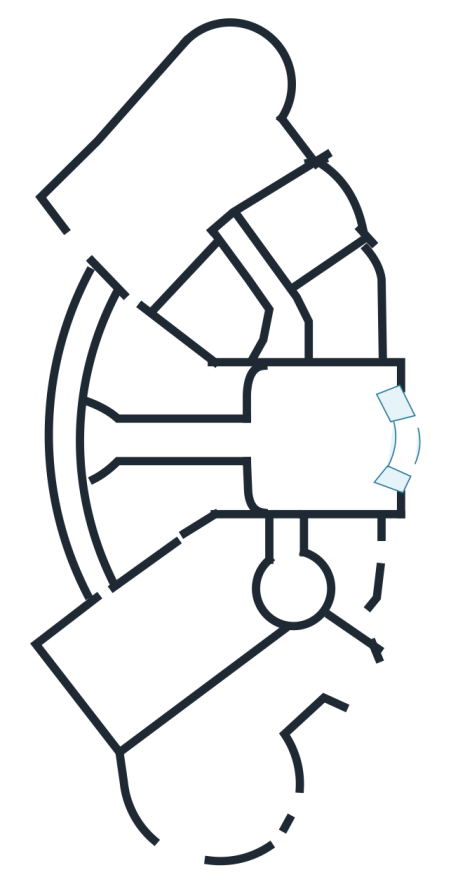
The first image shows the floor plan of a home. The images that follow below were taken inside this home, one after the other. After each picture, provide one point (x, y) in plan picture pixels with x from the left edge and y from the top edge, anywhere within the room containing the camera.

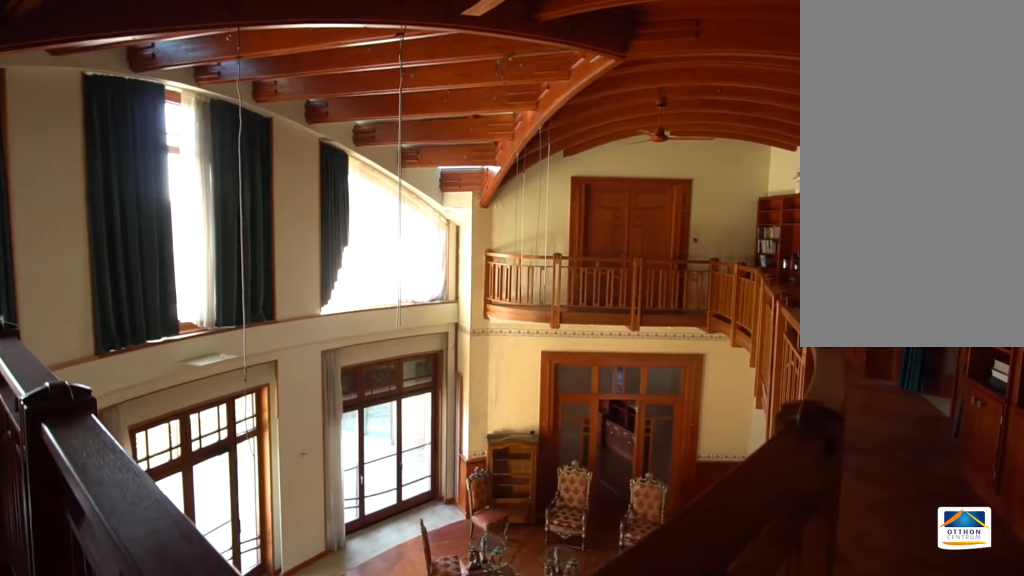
(203, 444)
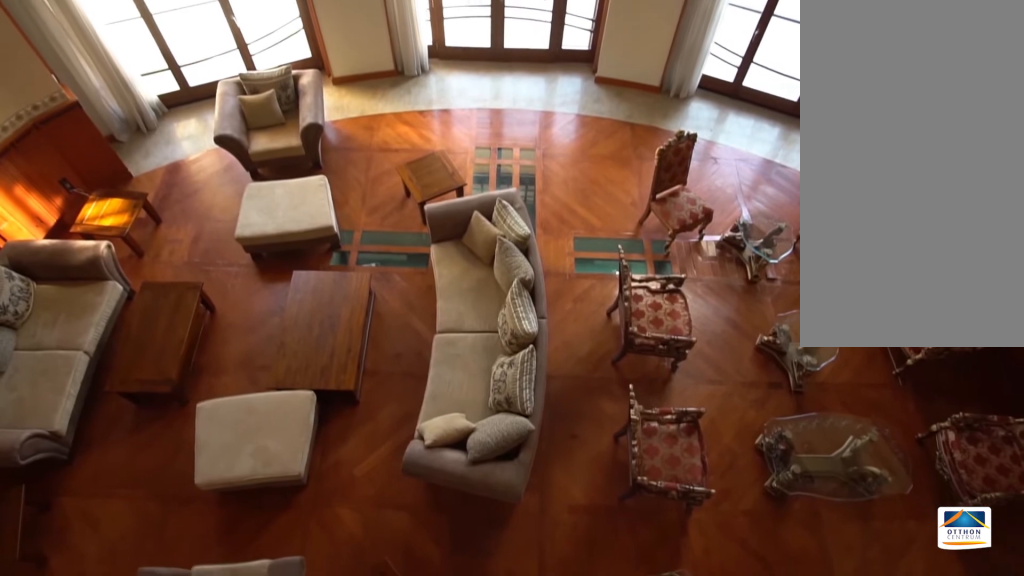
(203, 444)
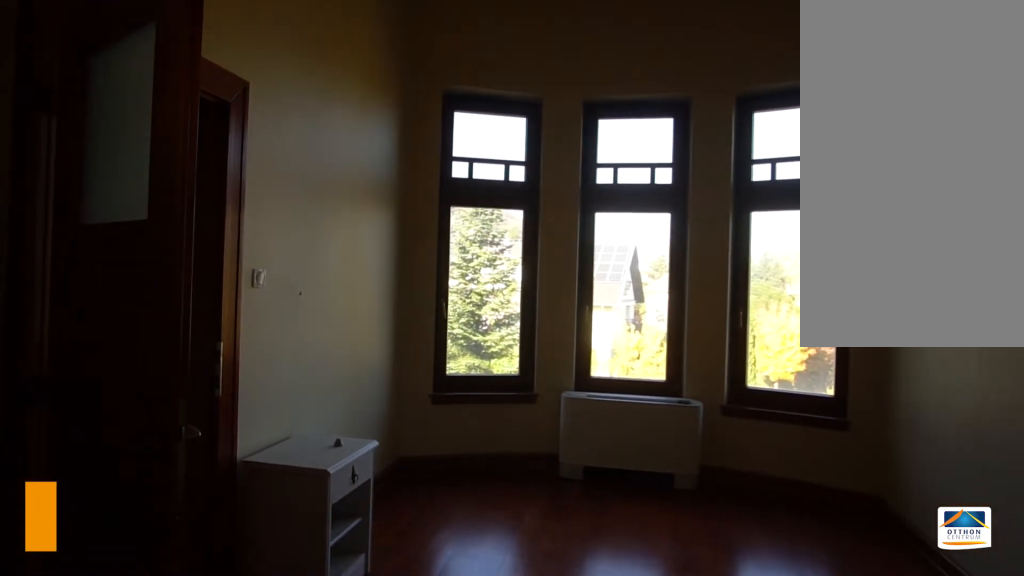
(351, 600)
